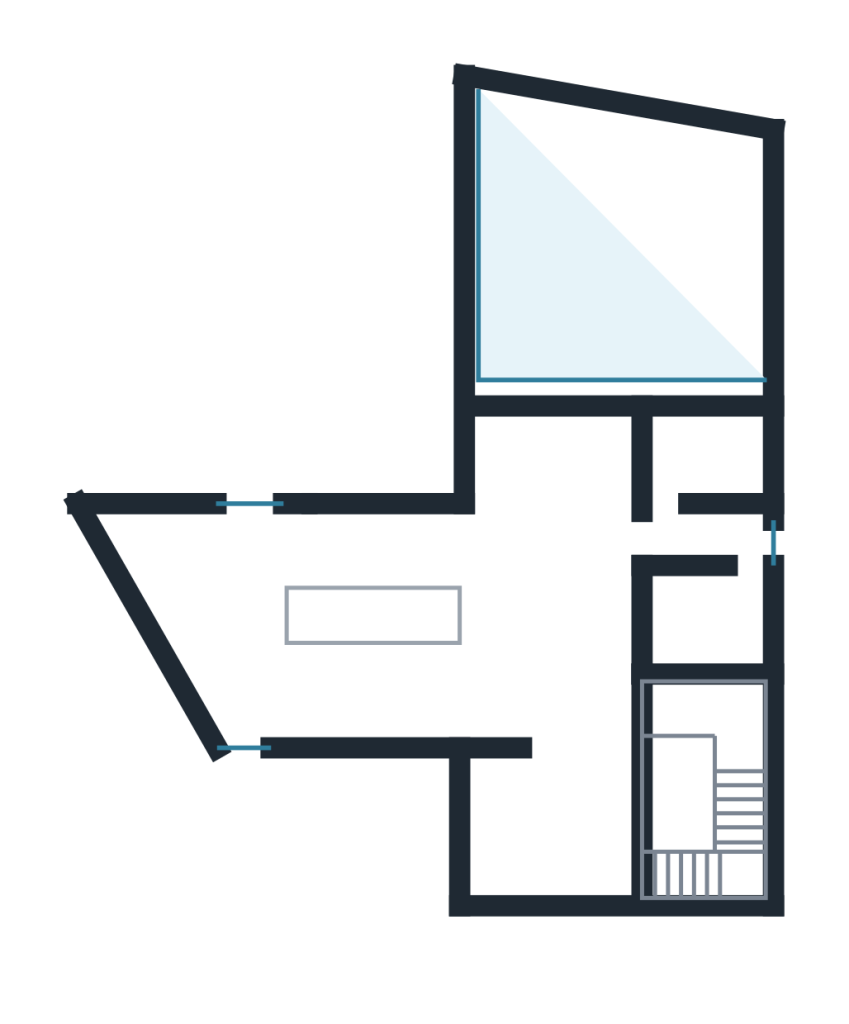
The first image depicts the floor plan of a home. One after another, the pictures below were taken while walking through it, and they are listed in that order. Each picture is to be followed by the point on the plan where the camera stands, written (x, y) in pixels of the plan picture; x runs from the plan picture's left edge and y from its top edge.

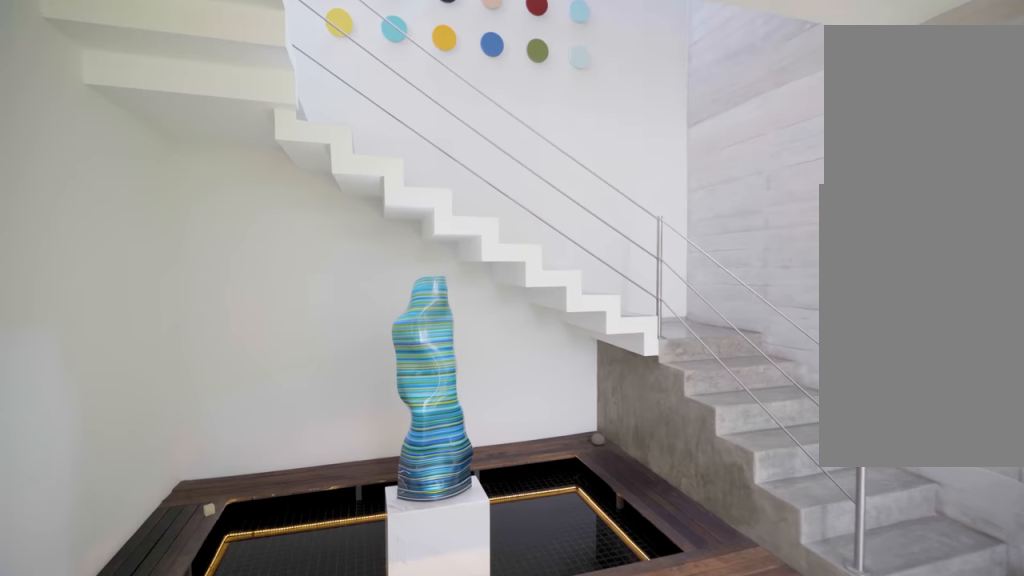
(593, 758)
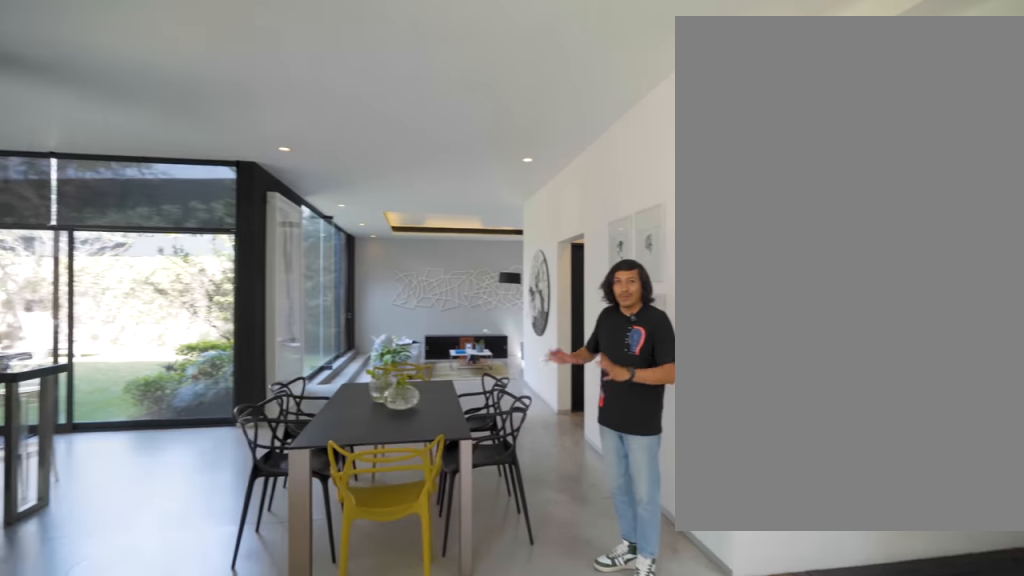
(585, 831)
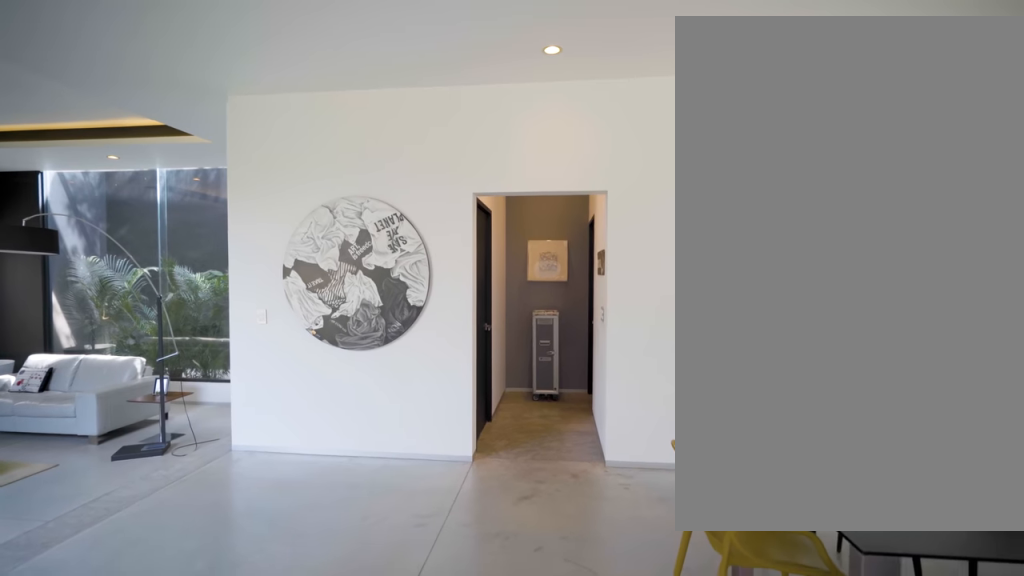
(532, 537)
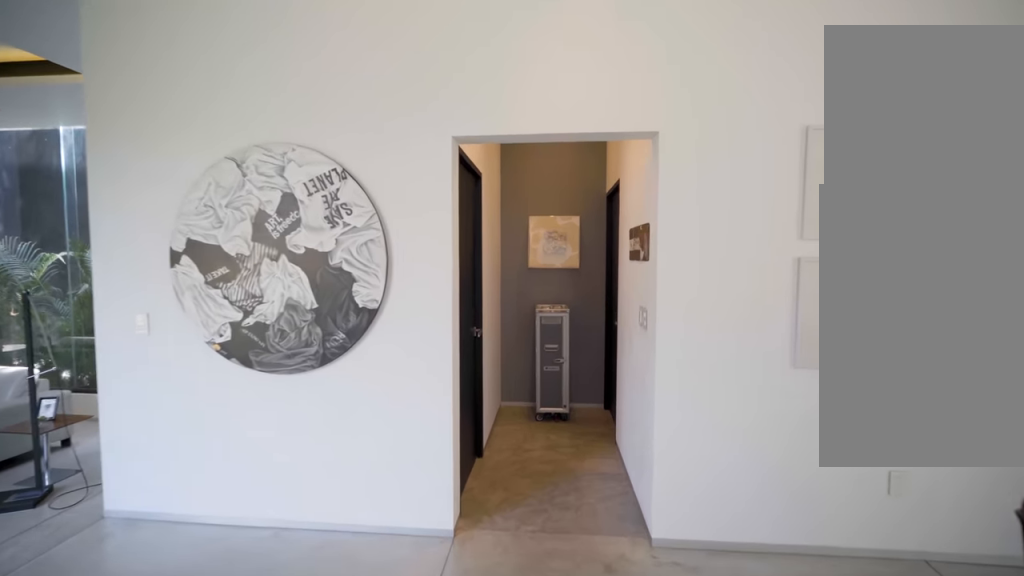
(463, 554)
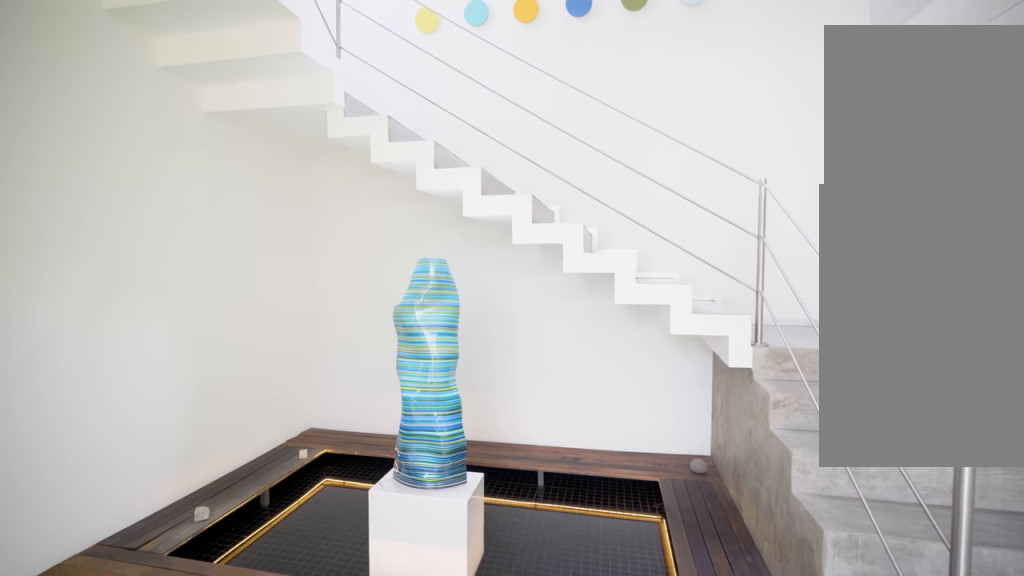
(554, 711)
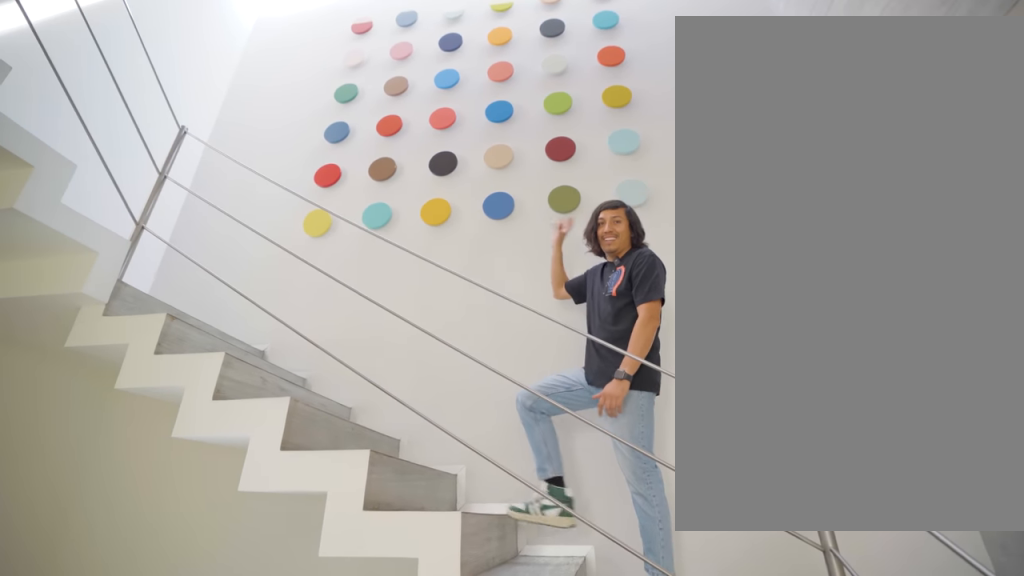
(599, 789)
